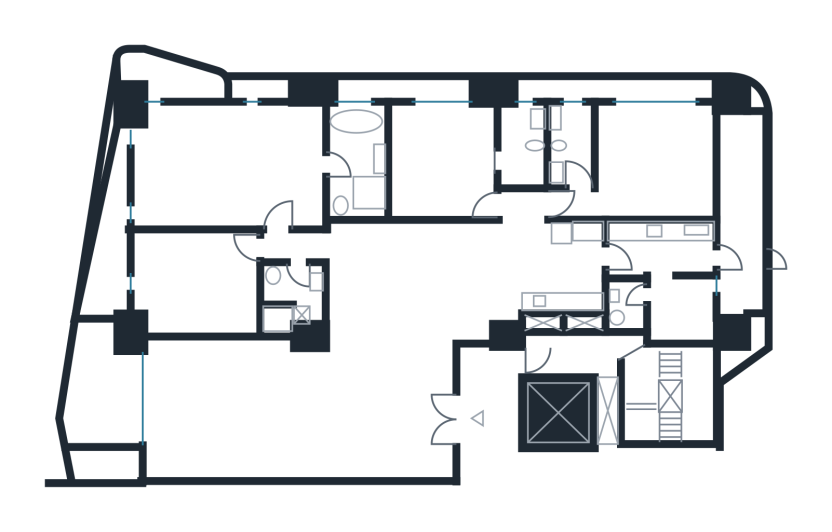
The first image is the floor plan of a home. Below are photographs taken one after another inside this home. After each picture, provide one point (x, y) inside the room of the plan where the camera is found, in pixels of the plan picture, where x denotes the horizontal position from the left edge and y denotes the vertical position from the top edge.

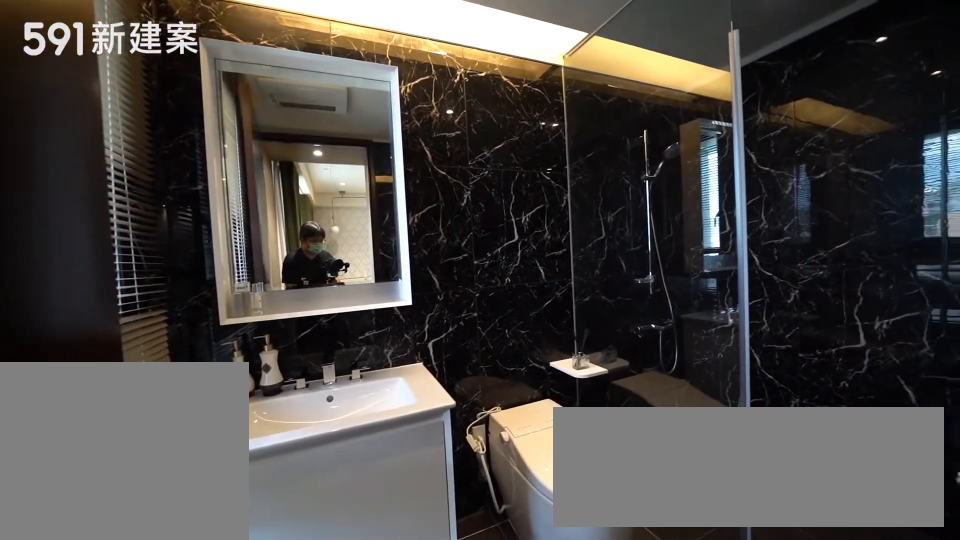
(523, 155)
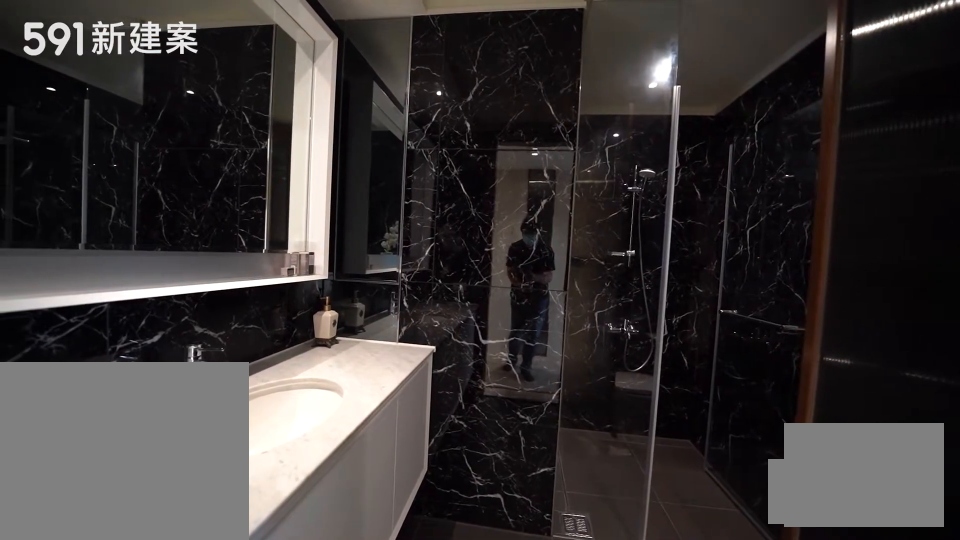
(291, 297)
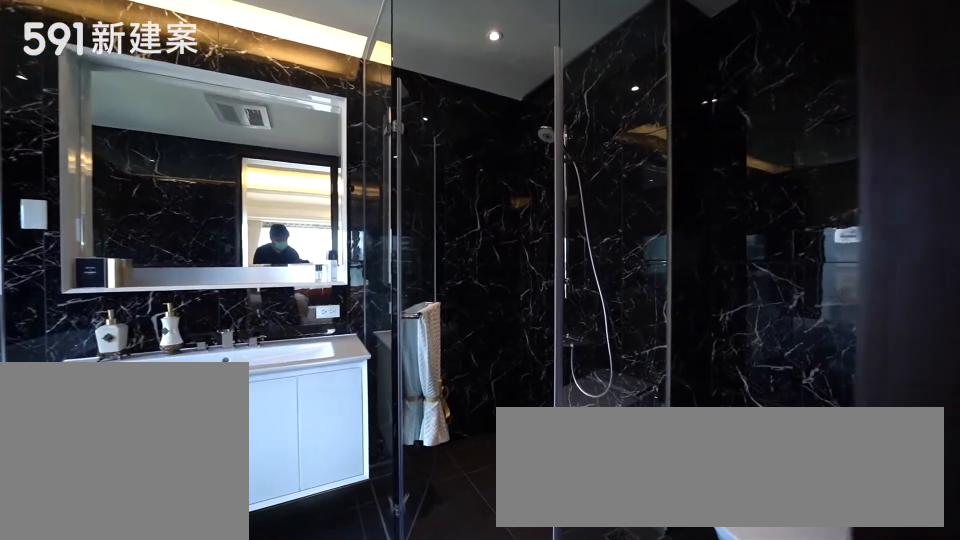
(353, 158)
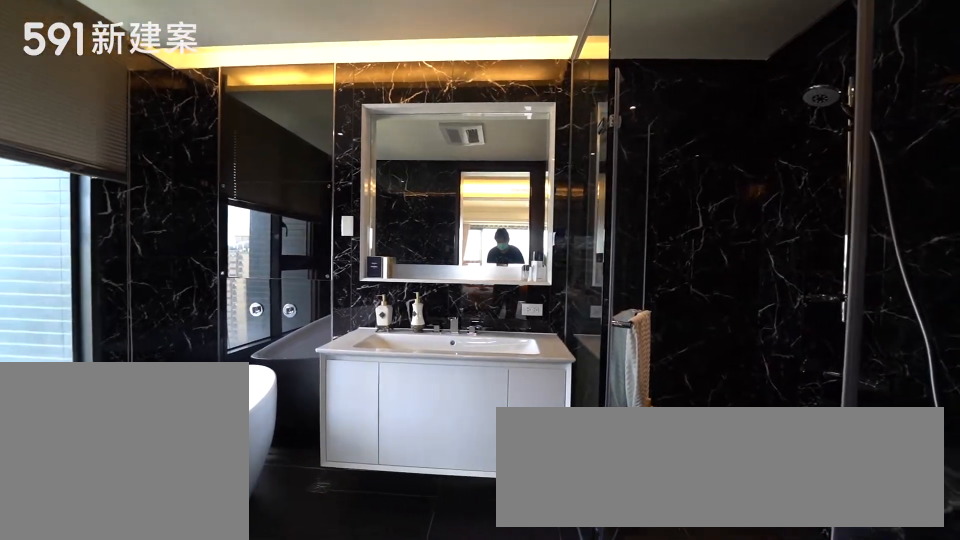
(353, 158)
